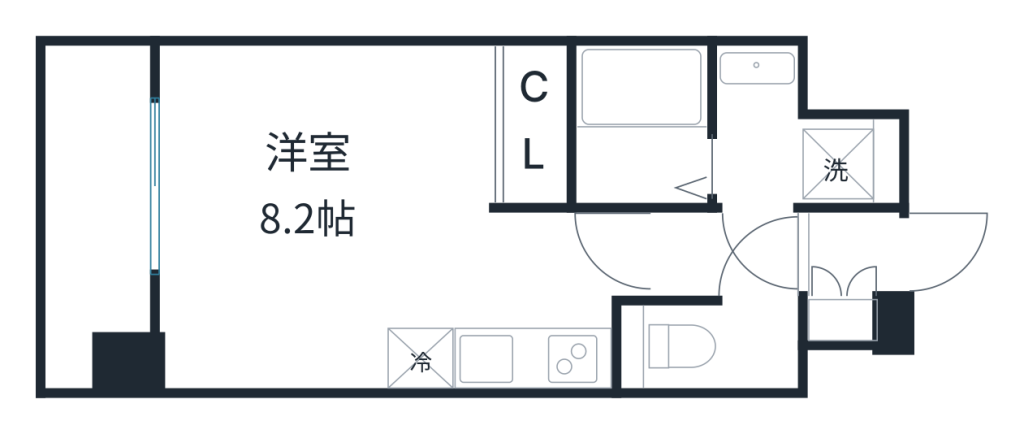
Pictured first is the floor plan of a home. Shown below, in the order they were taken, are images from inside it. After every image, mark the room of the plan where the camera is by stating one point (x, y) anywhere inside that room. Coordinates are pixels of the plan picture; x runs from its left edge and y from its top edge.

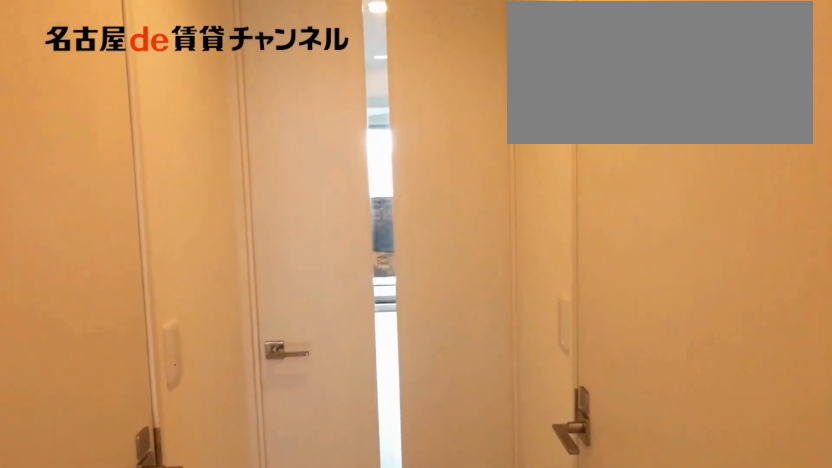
(780, 255)
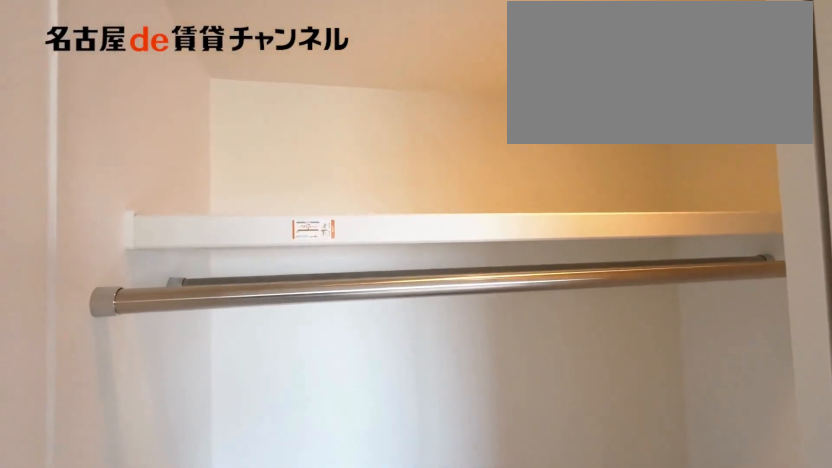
(536, 124)
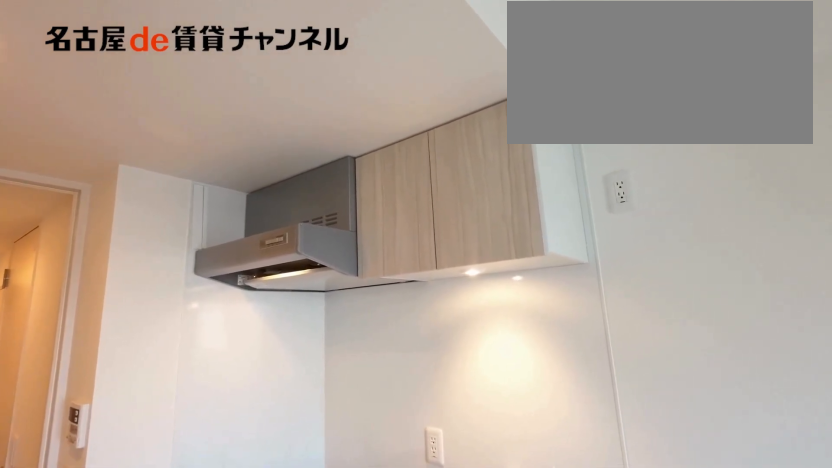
(533, 358)
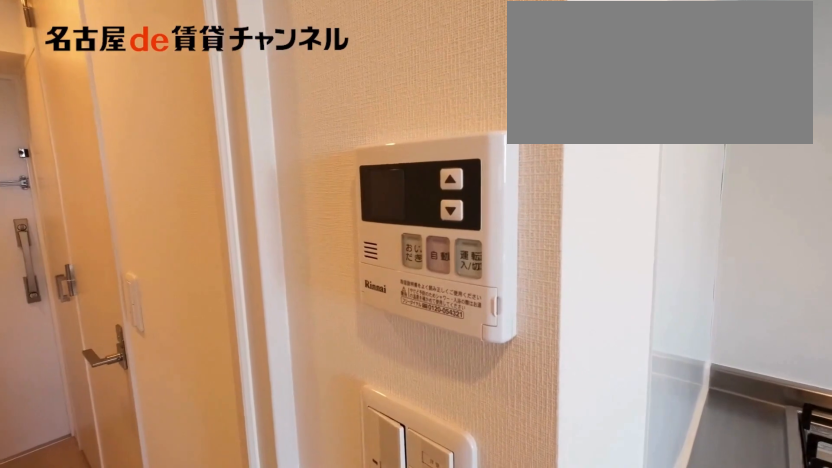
(533, 358)
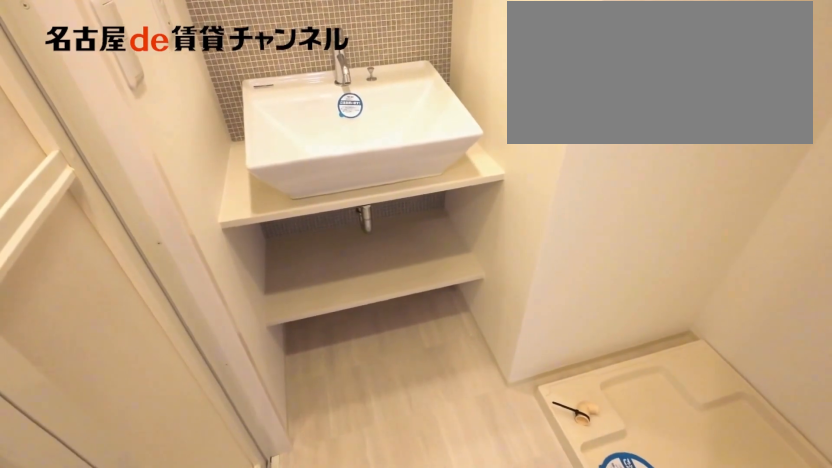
(793, 138)
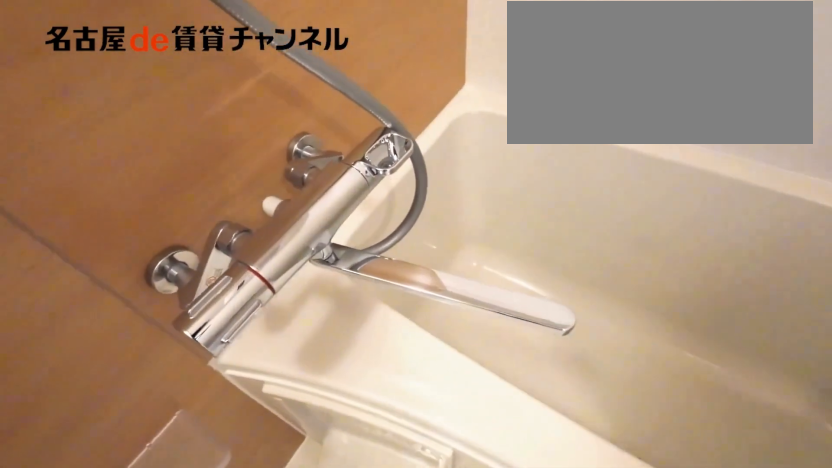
(642, 124)
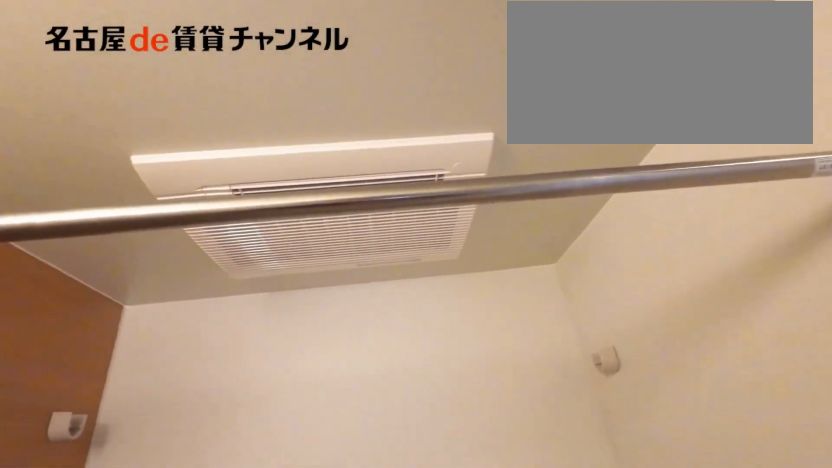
(642, 124)
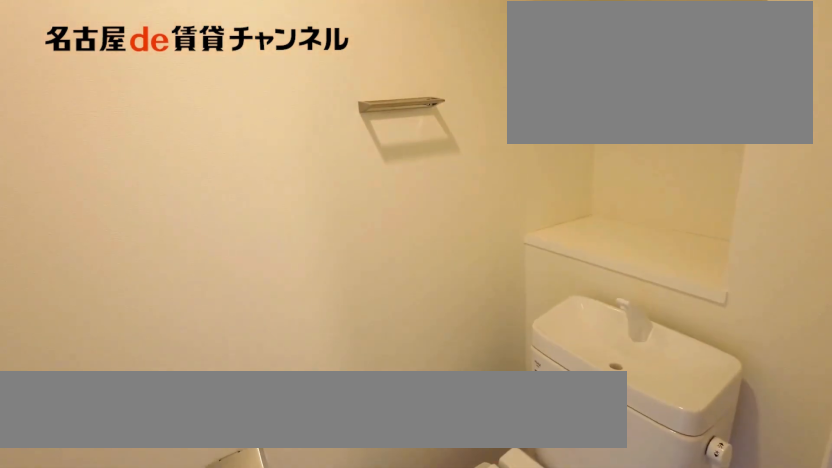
(710, 347)
